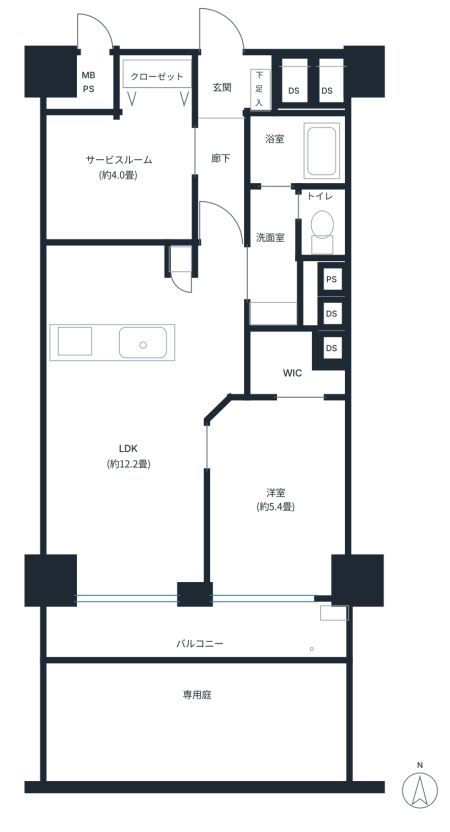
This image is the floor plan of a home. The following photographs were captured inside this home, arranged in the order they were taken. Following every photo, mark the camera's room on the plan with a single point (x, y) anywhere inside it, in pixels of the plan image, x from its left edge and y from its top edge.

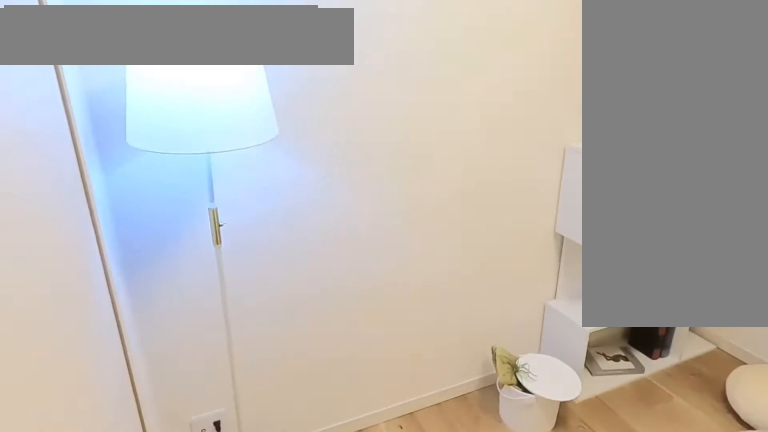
(122, 174)
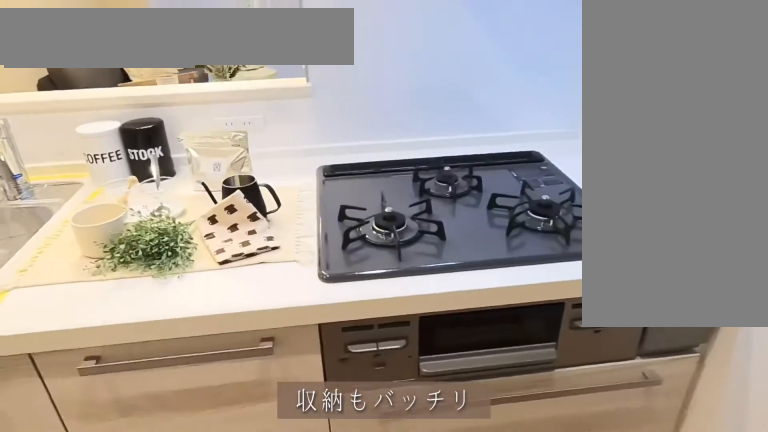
(119, 285)
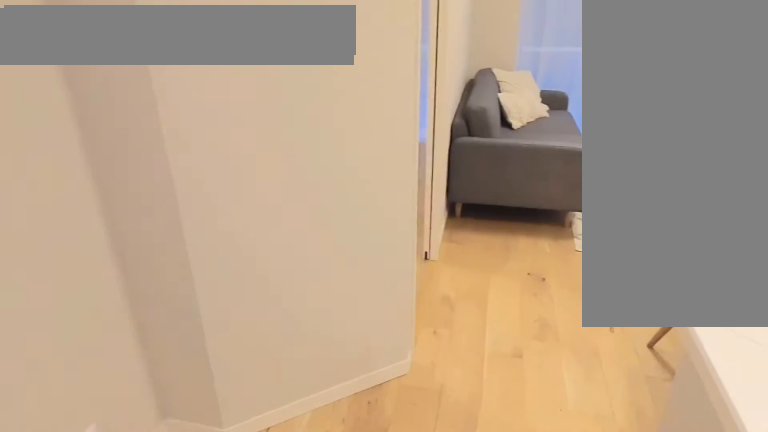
(132, 464)
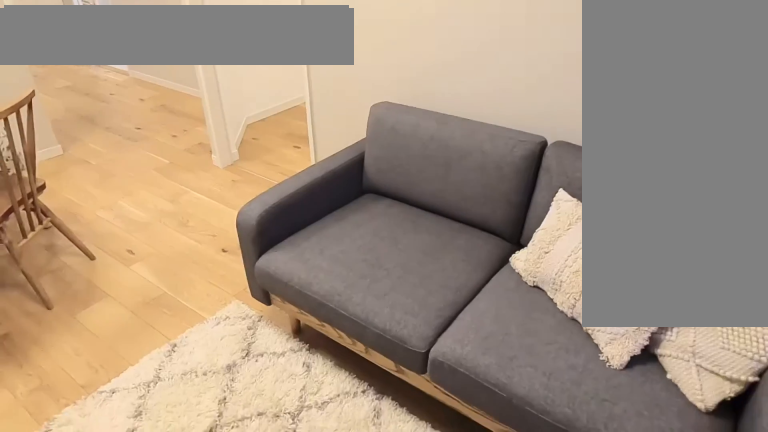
(132, 465)
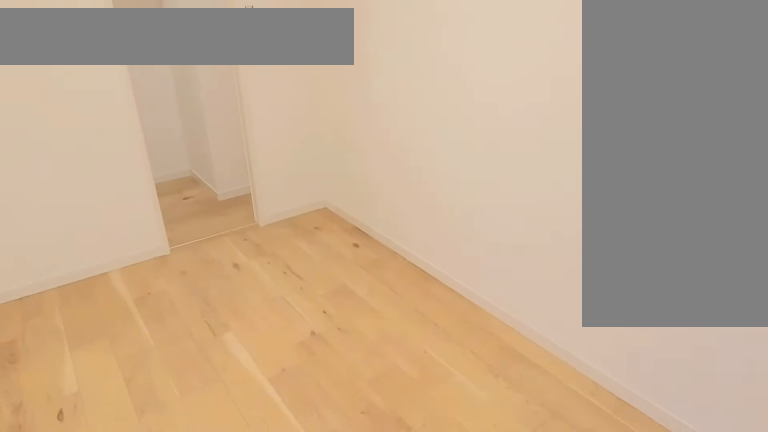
(286, 495)
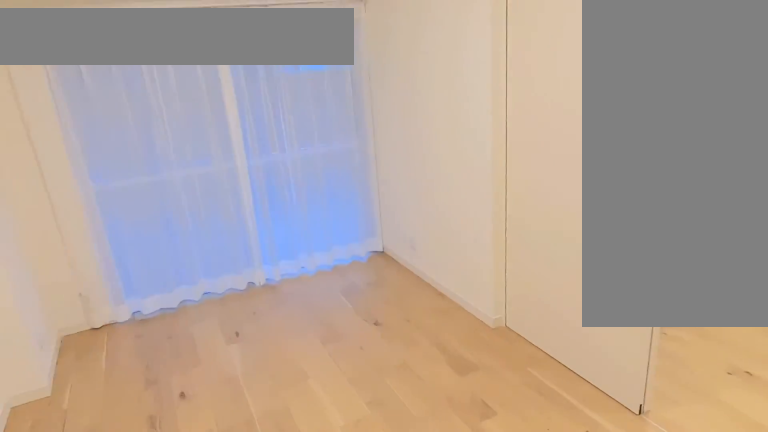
(286, 495)
